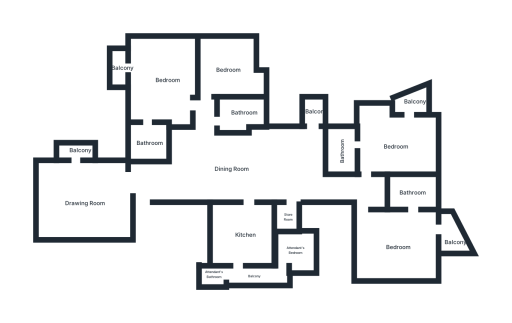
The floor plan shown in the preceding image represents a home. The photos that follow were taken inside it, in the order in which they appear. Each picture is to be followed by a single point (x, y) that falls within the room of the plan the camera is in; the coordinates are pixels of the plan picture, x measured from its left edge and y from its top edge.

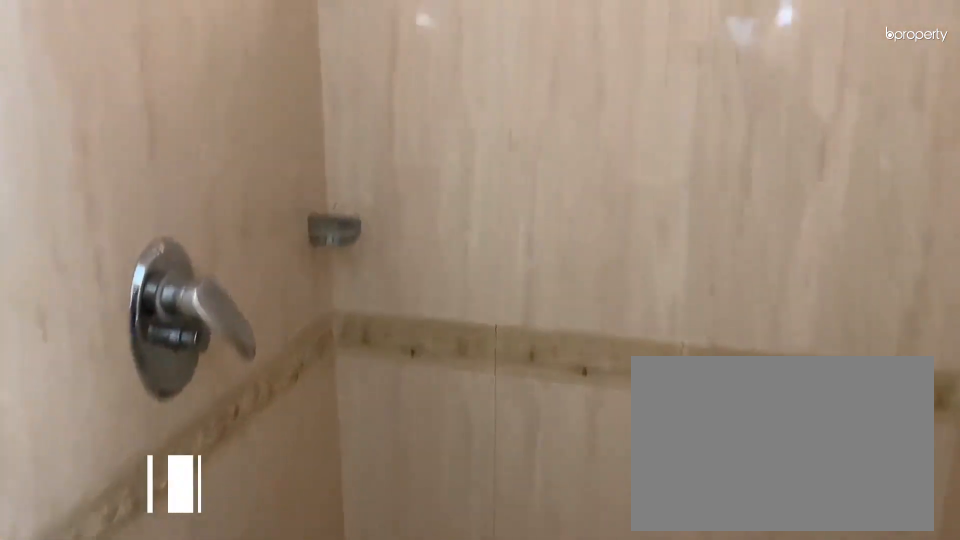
(239, 115)
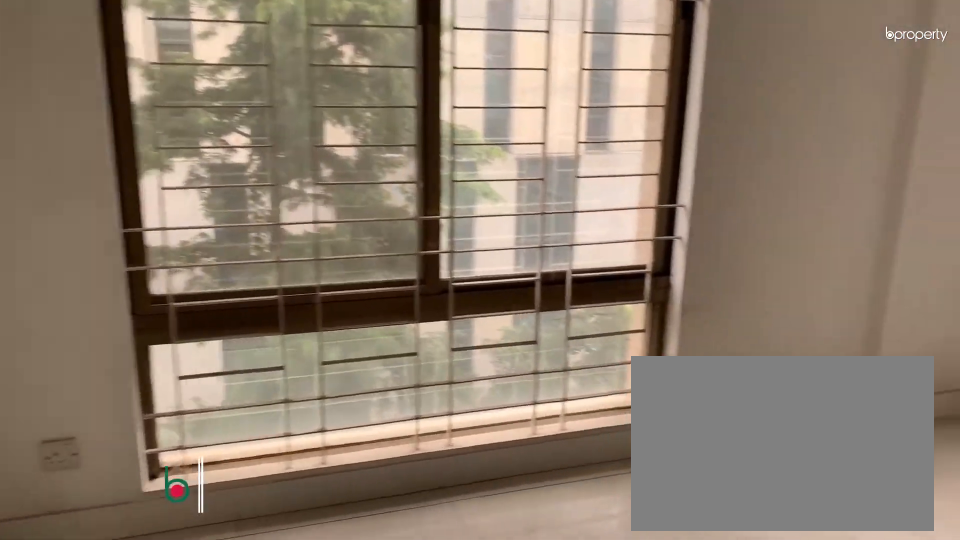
(229, 70)
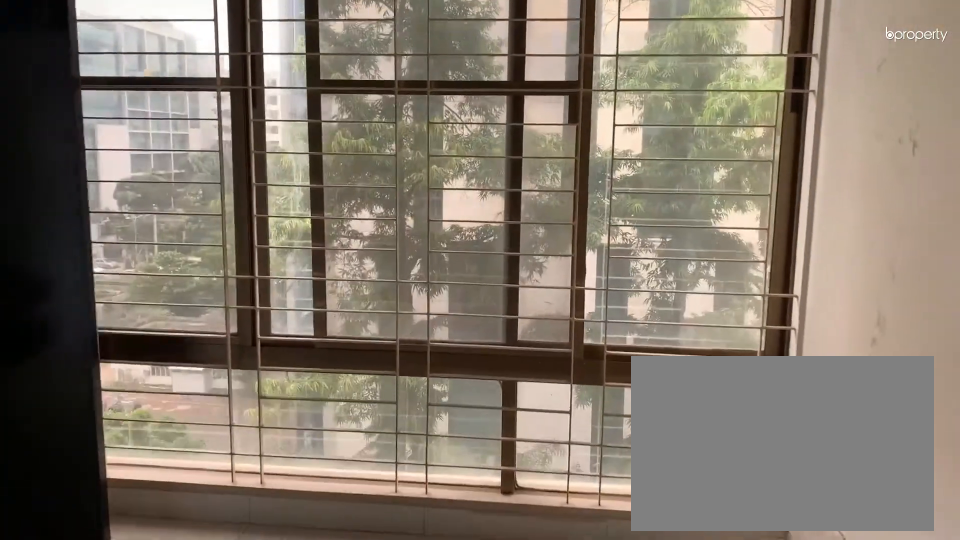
(168, 80)
